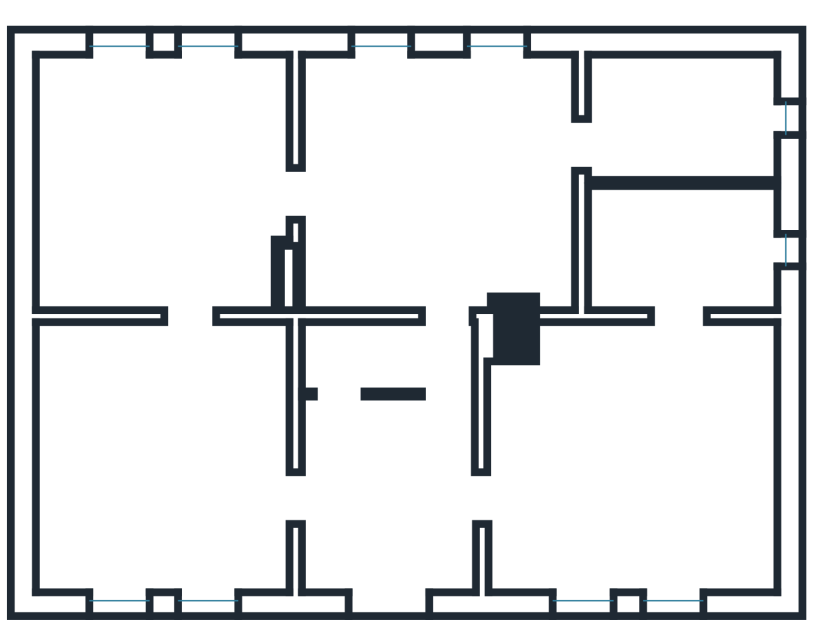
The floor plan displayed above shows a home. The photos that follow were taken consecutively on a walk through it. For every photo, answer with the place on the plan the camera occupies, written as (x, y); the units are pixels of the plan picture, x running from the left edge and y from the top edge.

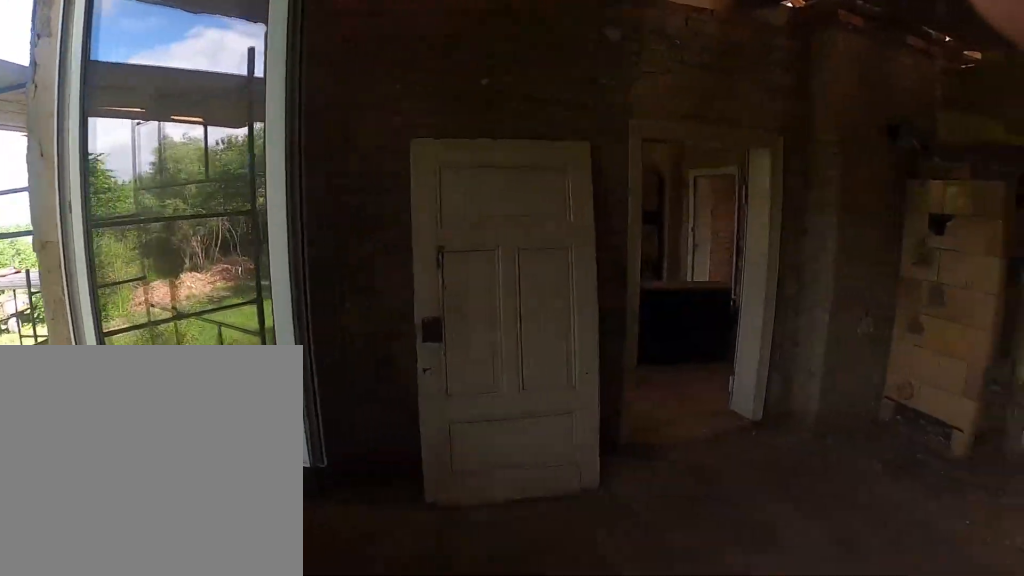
(203, 154)
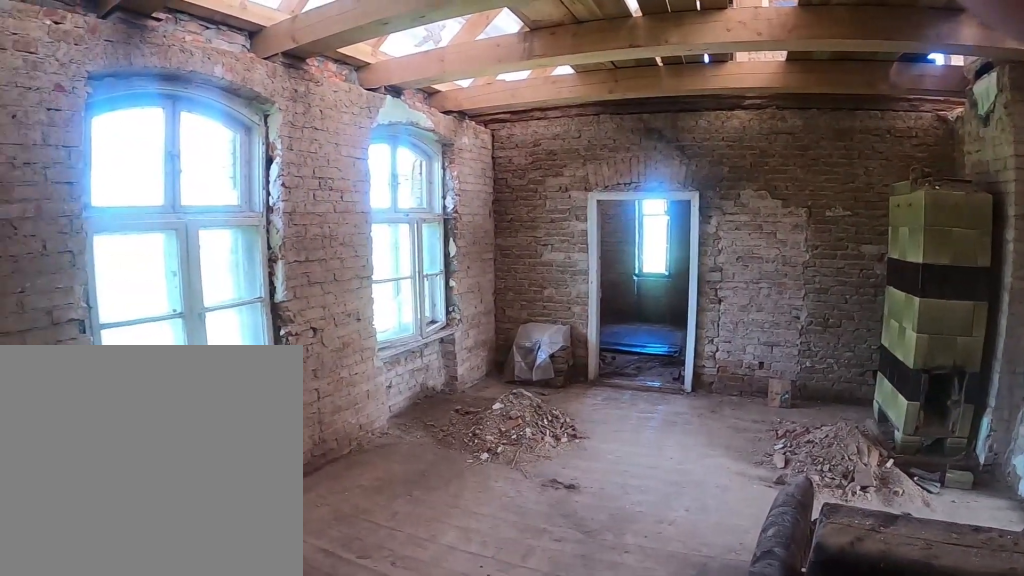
(309, 192)
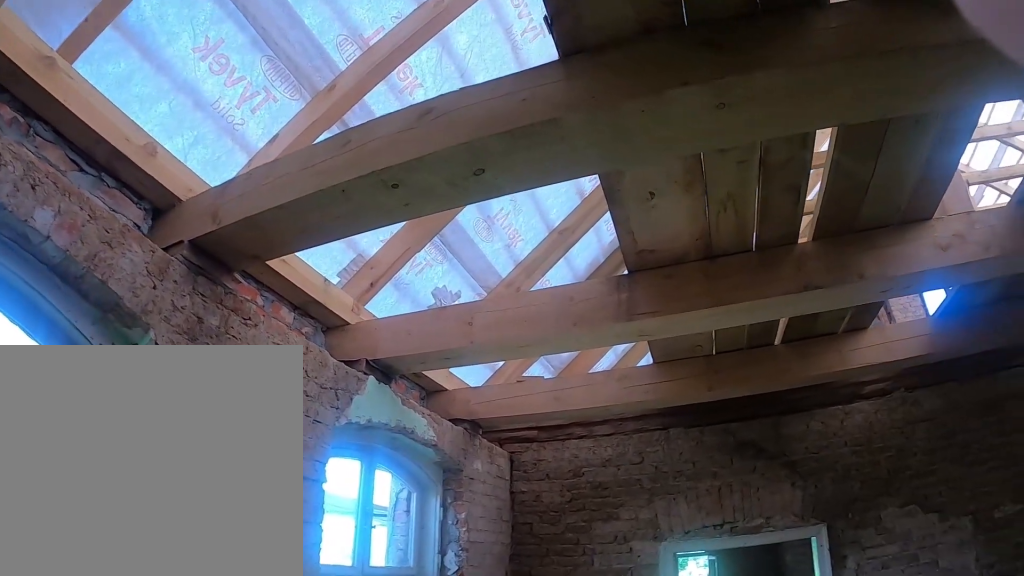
(409, 171)
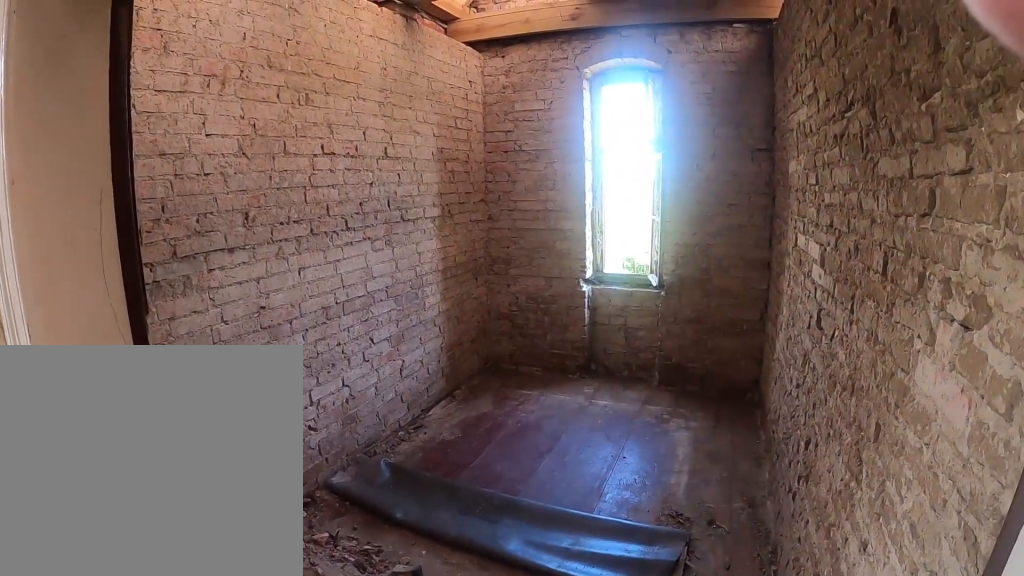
(559, 175)
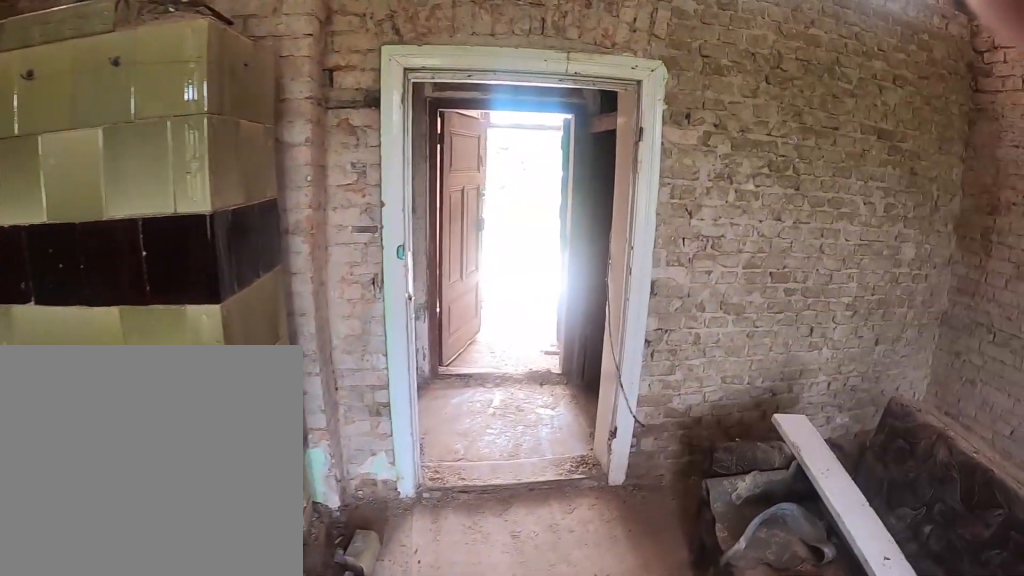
(501, 247)
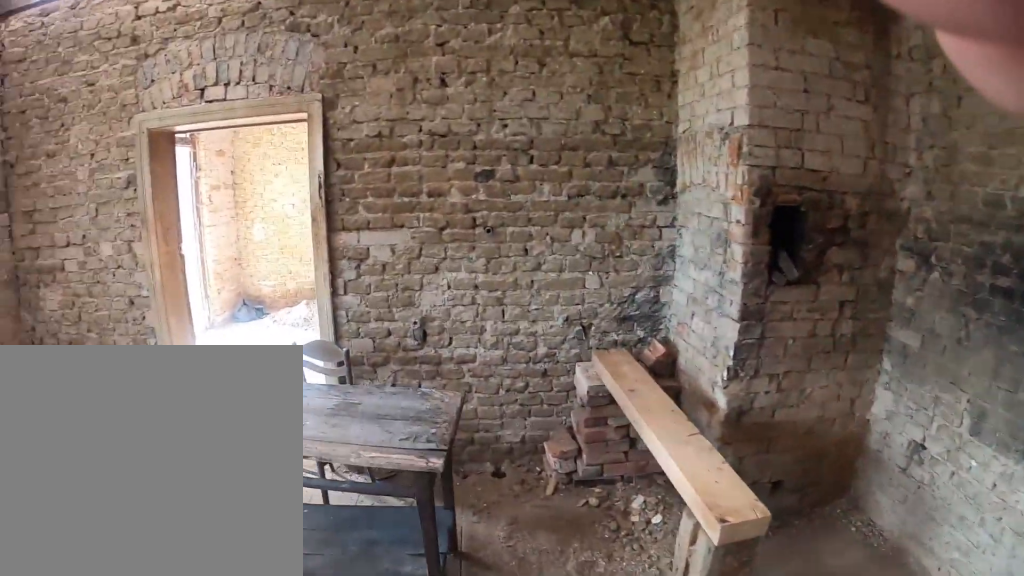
(583, 450)
